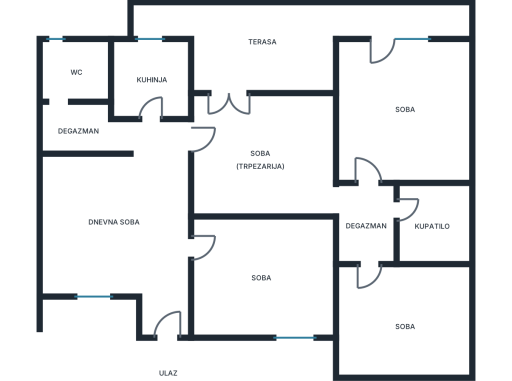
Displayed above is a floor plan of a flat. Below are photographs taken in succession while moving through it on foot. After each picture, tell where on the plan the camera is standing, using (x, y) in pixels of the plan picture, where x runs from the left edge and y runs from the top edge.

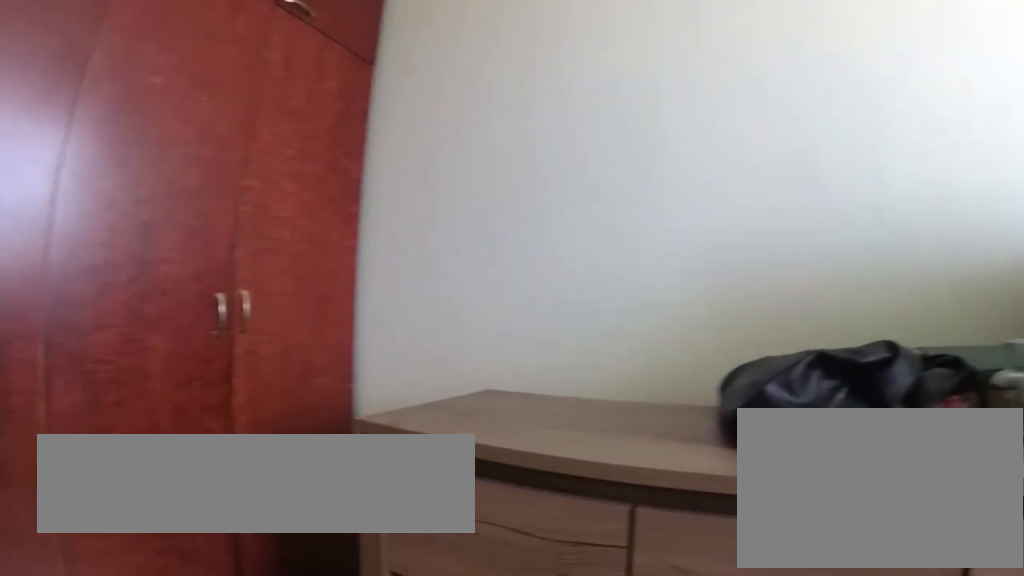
(290, 287)
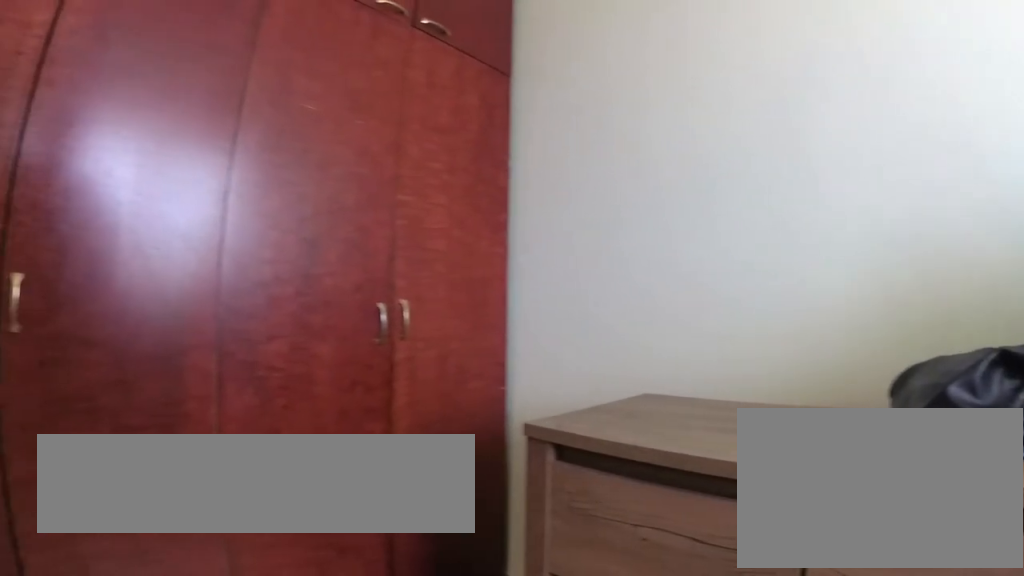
(292, 289)
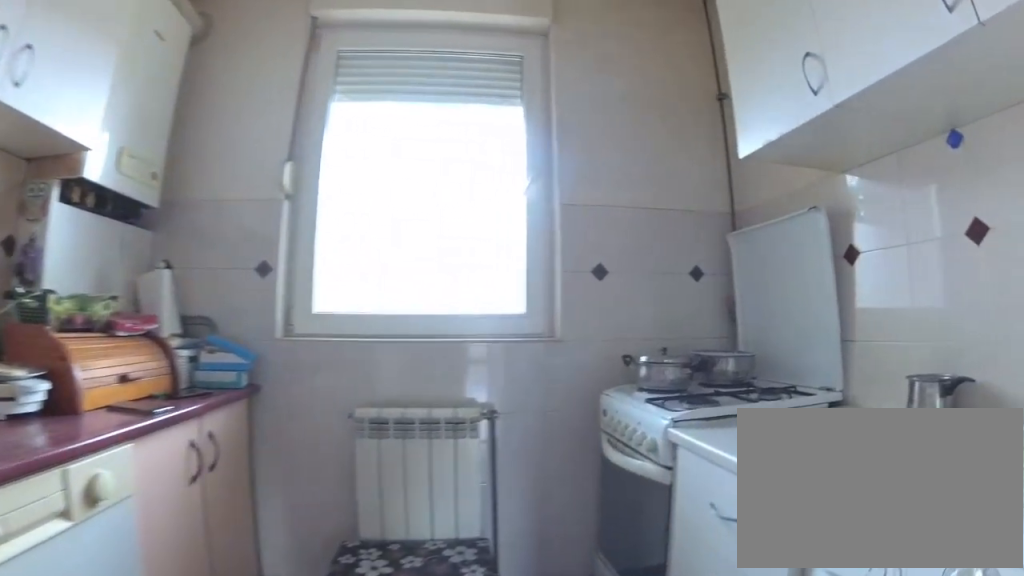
(150, 127)
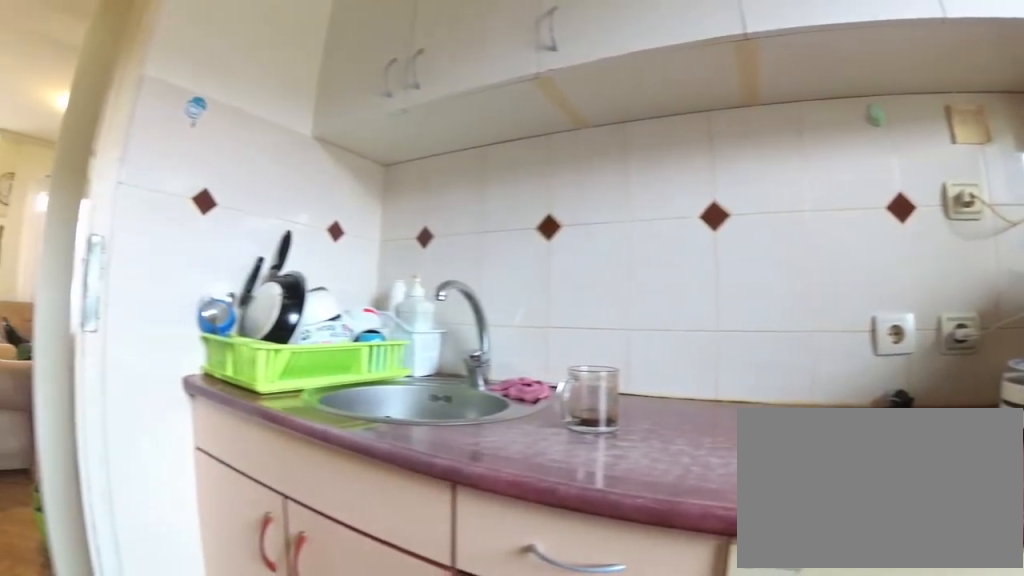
(161, 51)
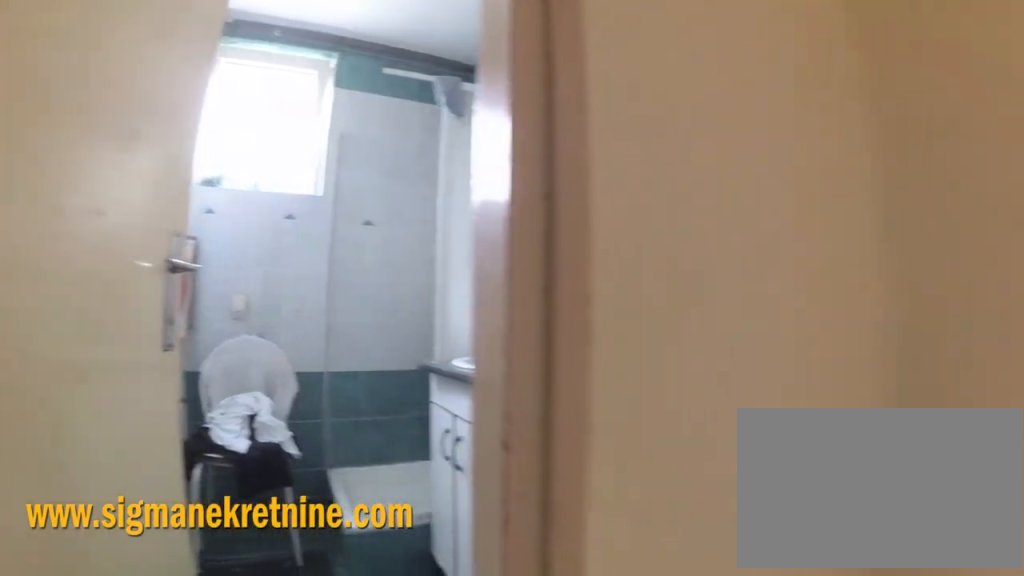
(65, 141)
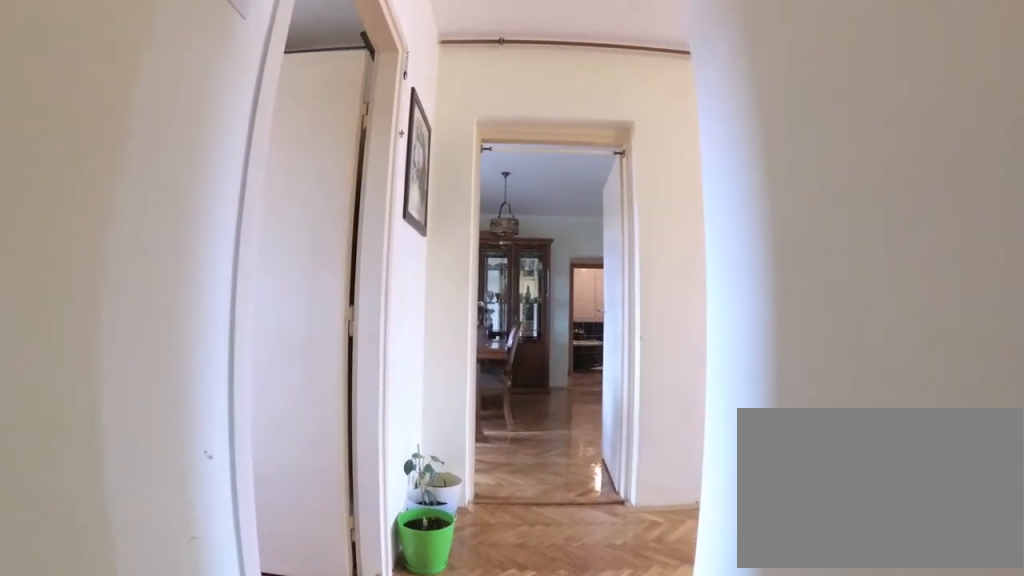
(87, 134)
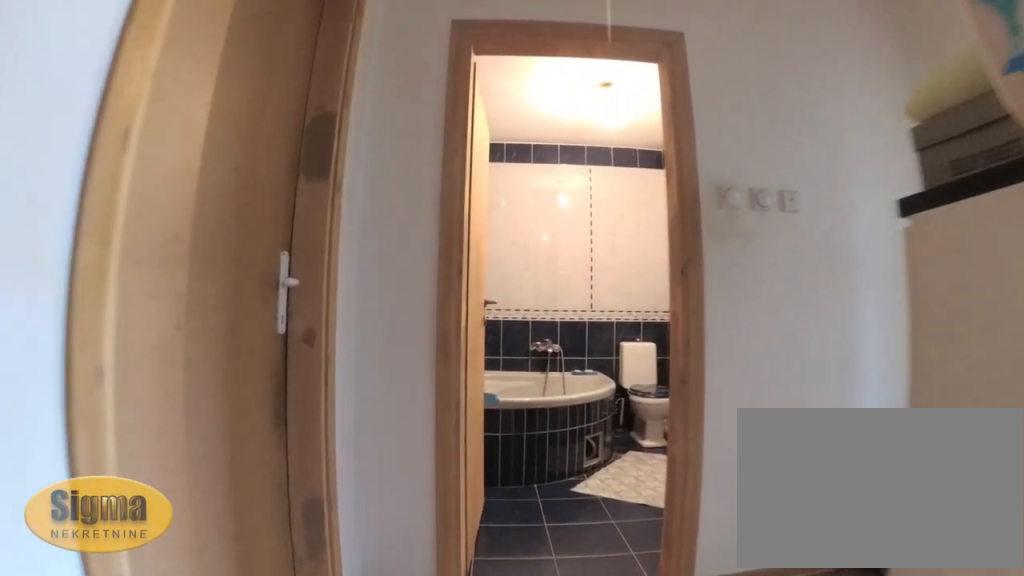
(309, 199)
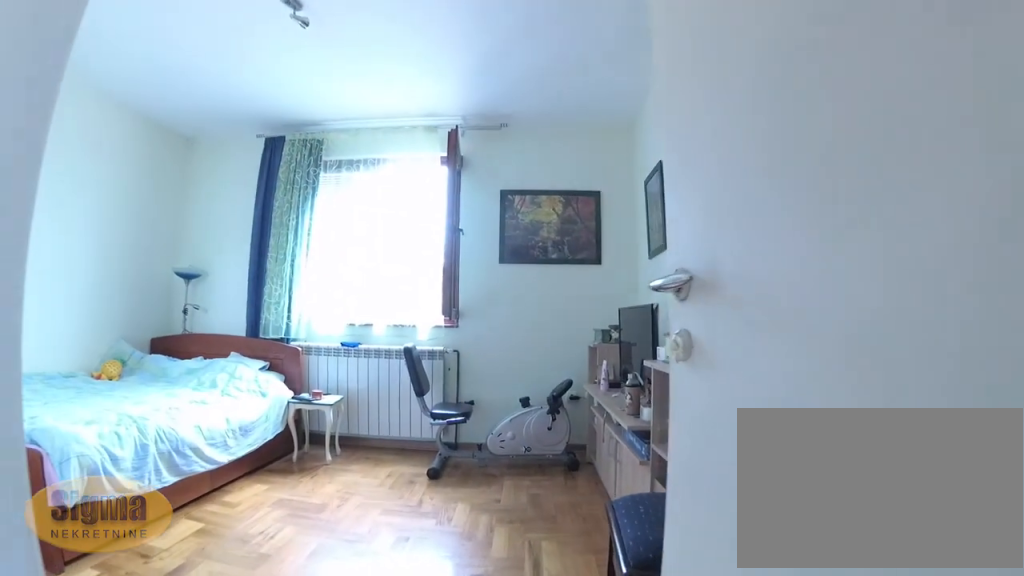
(368, 239)
